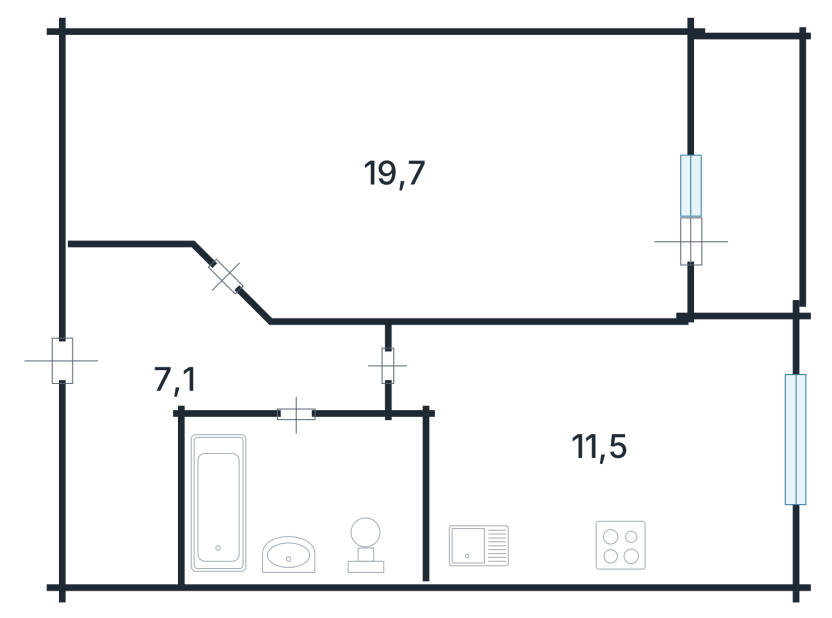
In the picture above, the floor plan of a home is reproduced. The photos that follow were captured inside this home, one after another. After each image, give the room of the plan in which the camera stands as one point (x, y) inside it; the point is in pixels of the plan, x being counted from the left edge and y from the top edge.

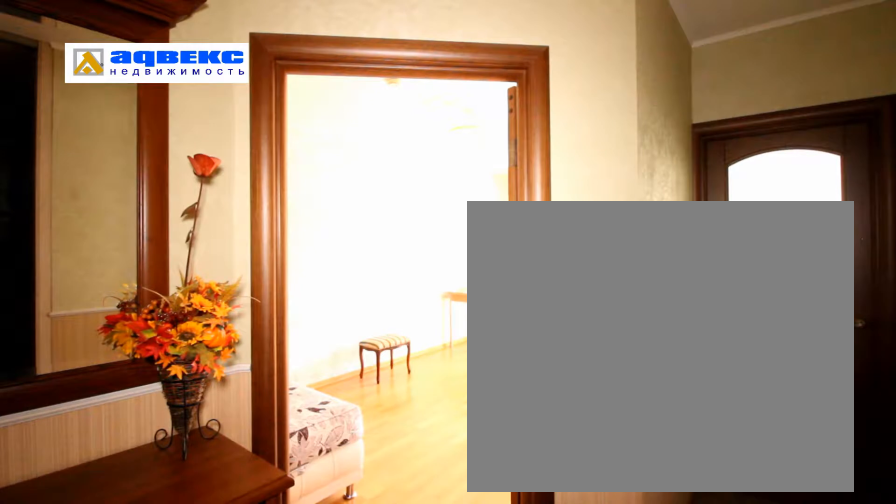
(245, 398)
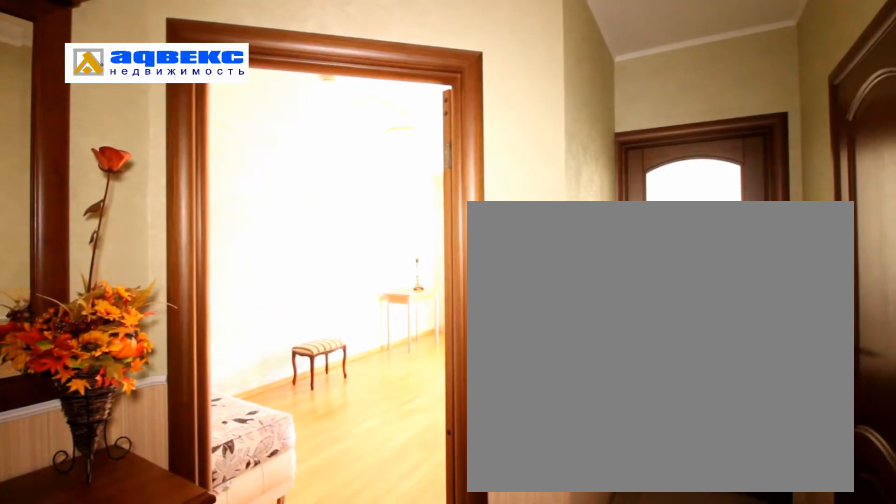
(245, 398)
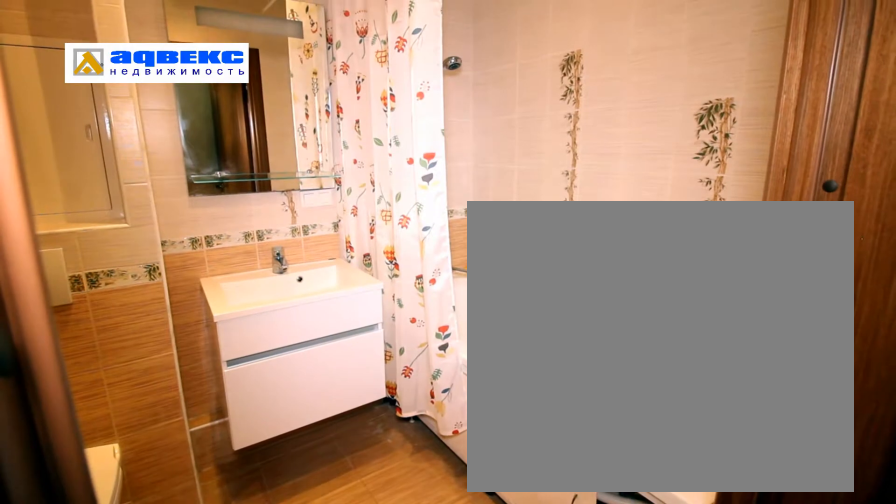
(296, 548)
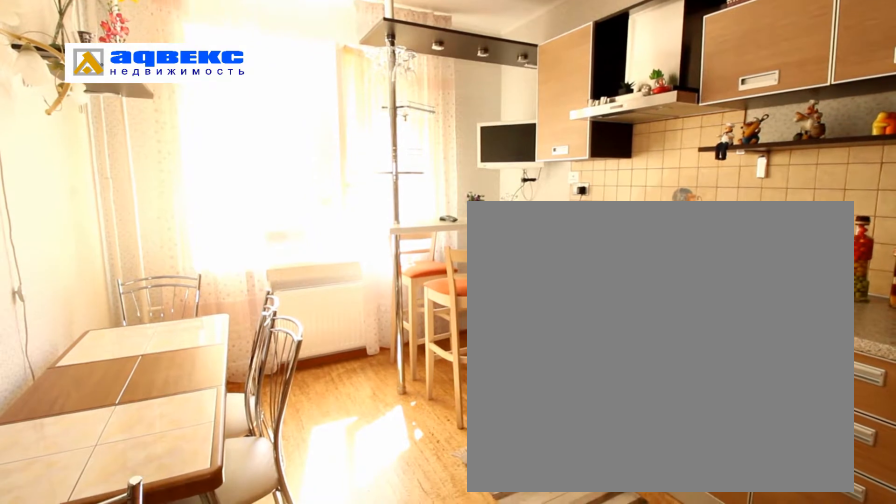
(545, 481)
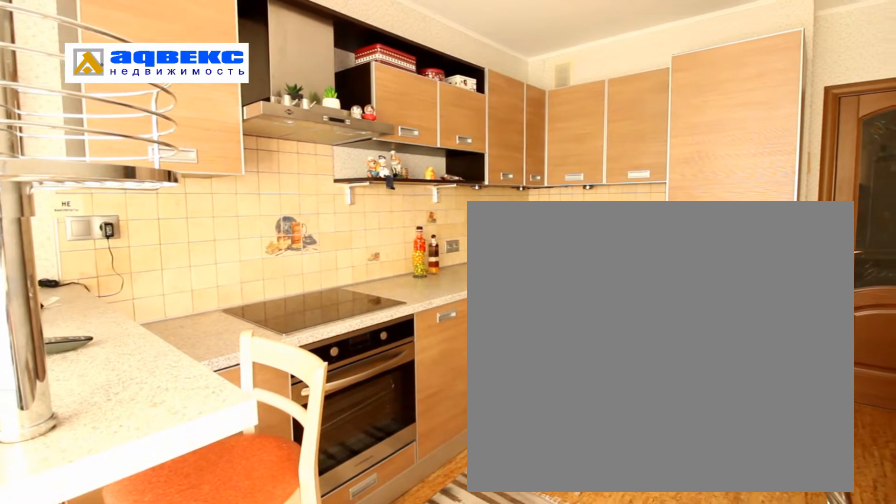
(545, 481)
